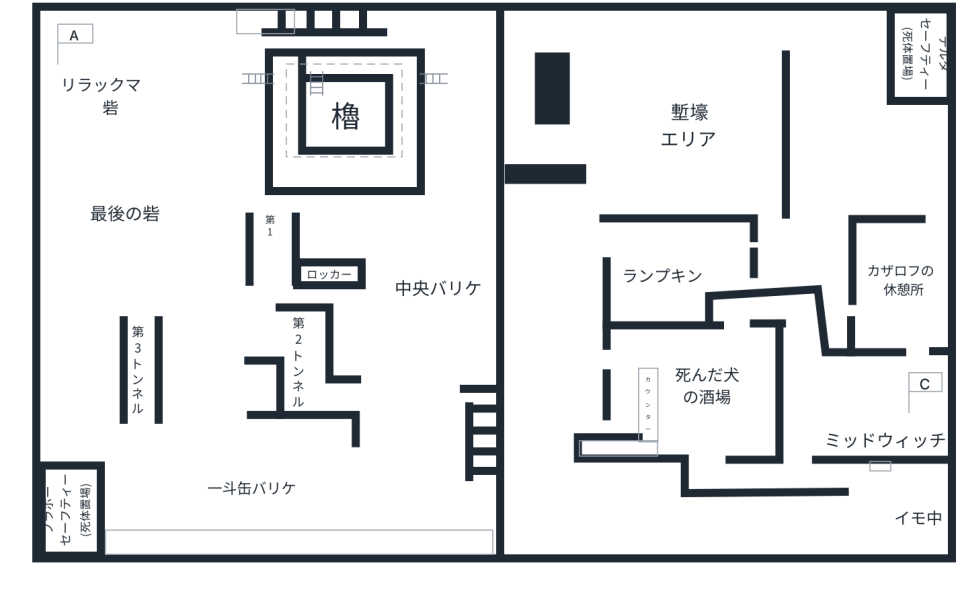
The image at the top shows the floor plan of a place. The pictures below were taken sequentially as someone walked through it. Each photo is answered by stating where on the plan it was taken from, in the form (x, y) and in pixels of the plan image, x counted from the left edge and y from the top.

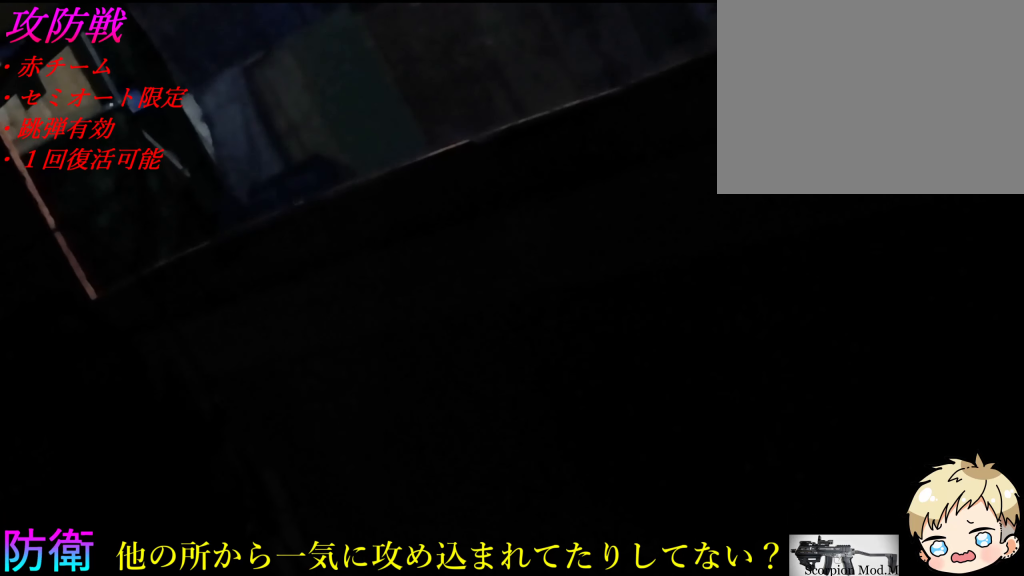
(273, 265)
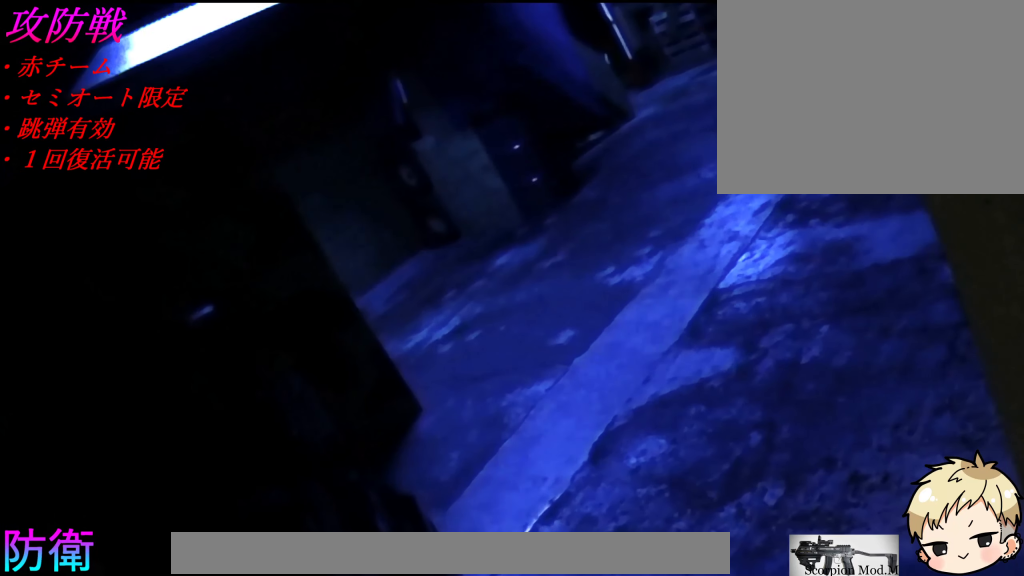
(273, 265)
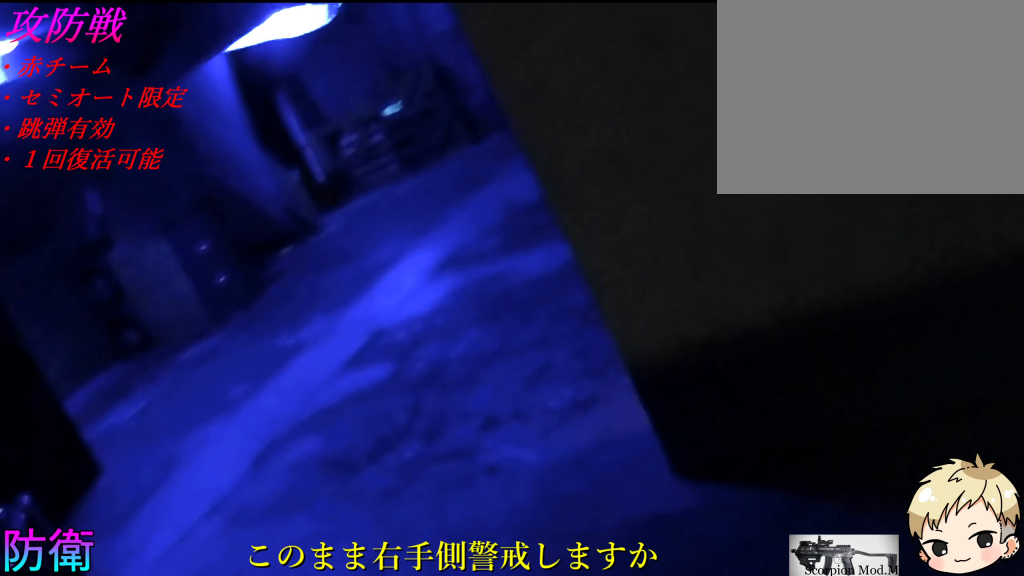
(273, 265)
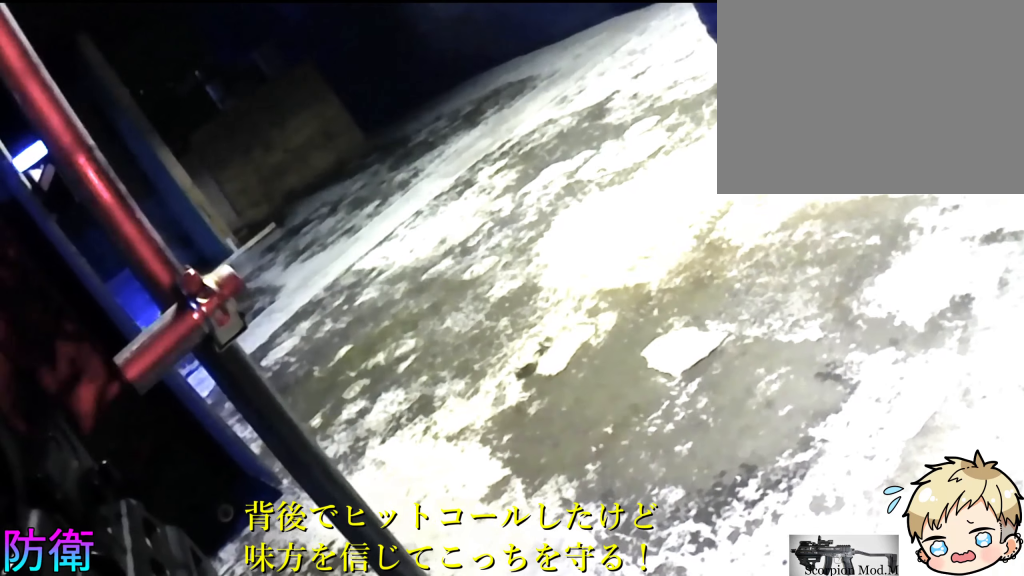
(98, 394)
